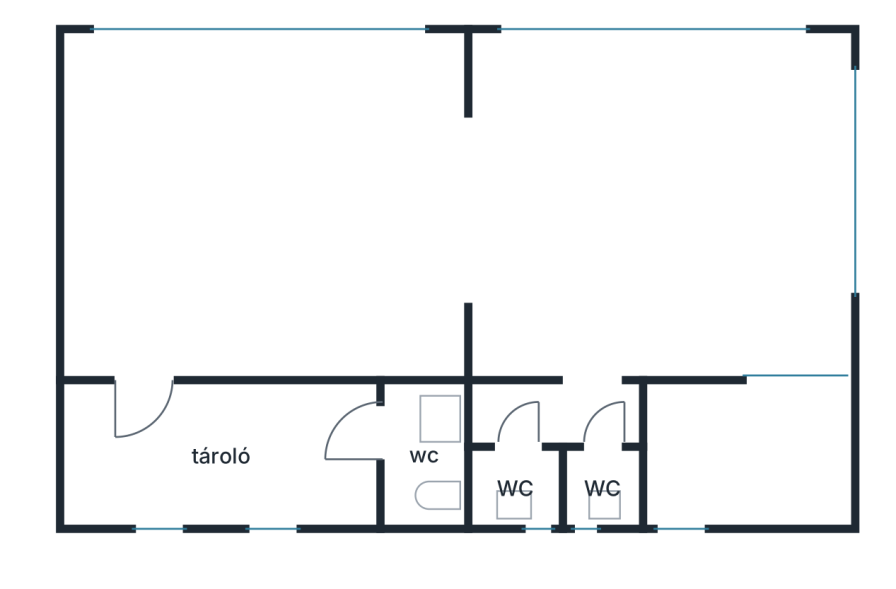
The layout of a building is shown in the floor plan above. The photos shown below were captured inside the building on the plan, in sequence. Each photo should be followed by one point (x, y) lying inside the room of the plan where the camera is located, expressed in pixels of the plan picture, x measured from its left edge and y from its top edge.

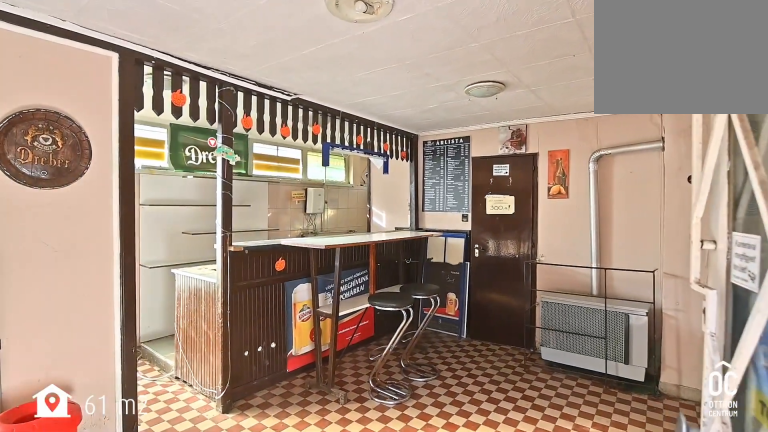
(574, 74)
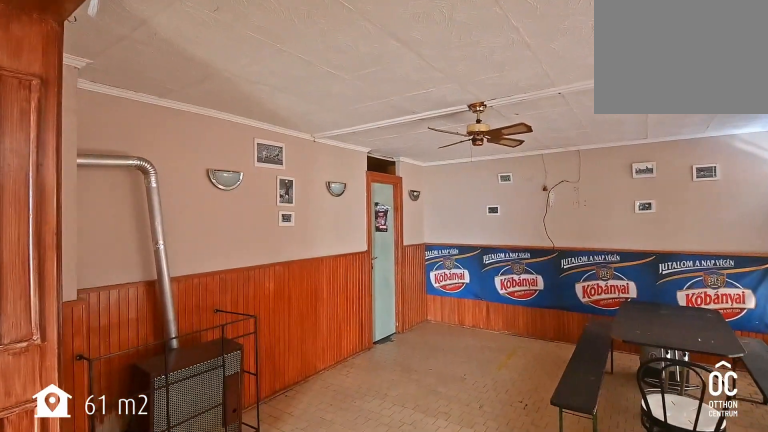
(271, 201)
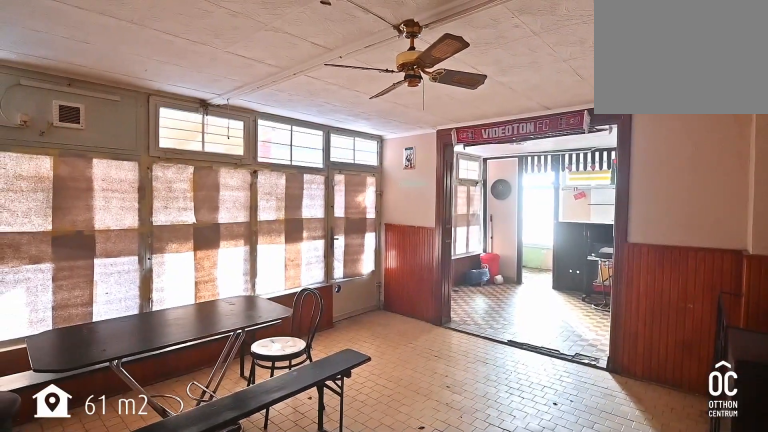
(270, 201)
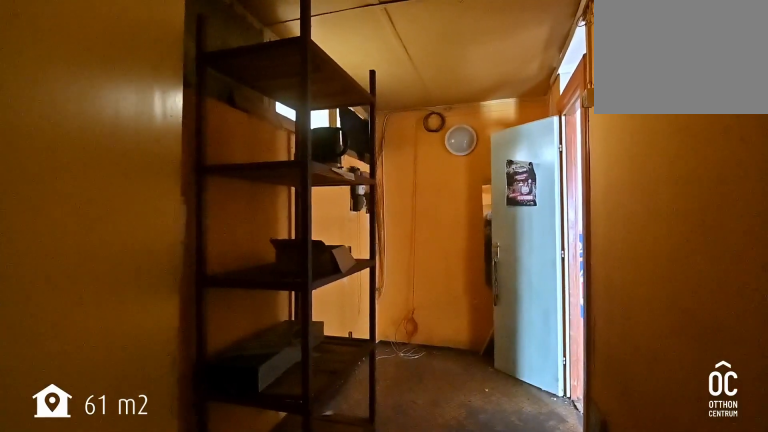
(242, 454)
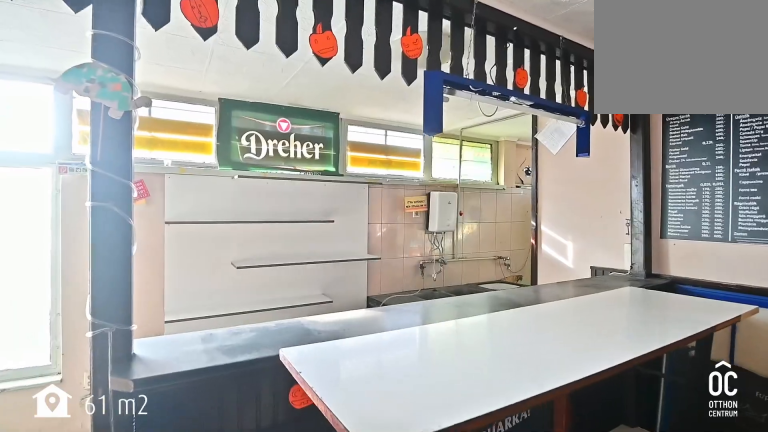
(750, 214)
